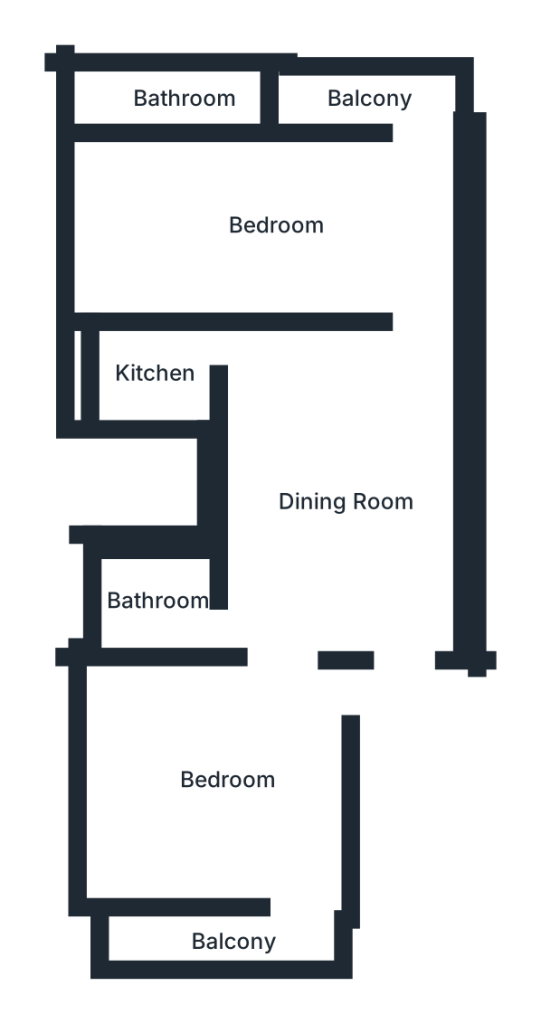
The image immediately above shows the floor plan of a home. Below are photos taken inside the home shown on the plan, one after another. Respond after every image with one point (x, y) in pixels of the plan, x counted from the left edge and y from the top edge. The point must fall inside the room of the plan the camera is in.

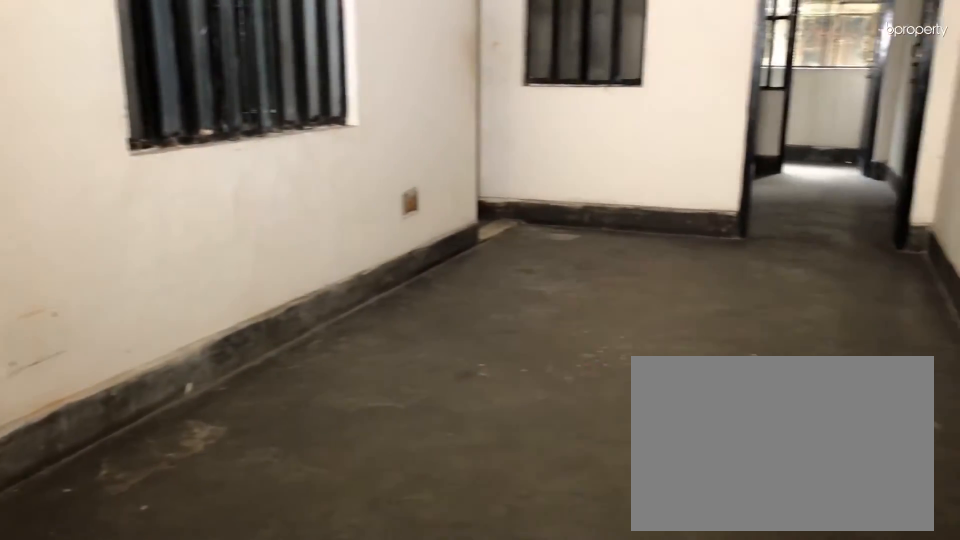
(343, 502)
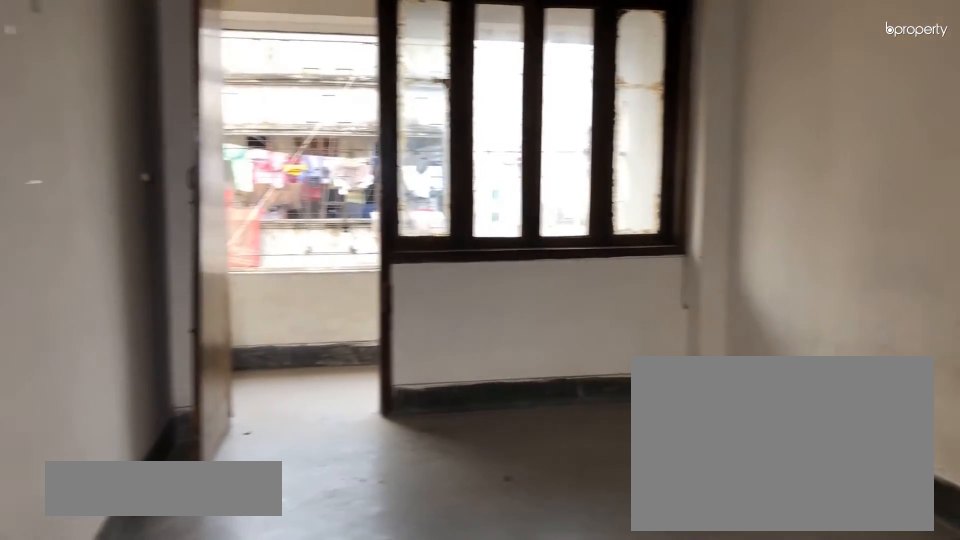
(234, 780)
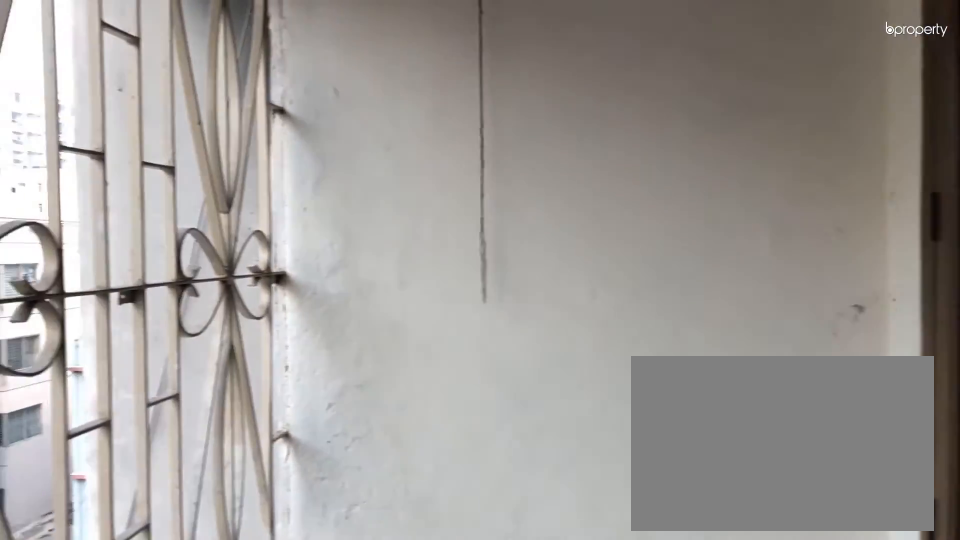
(232, 943)
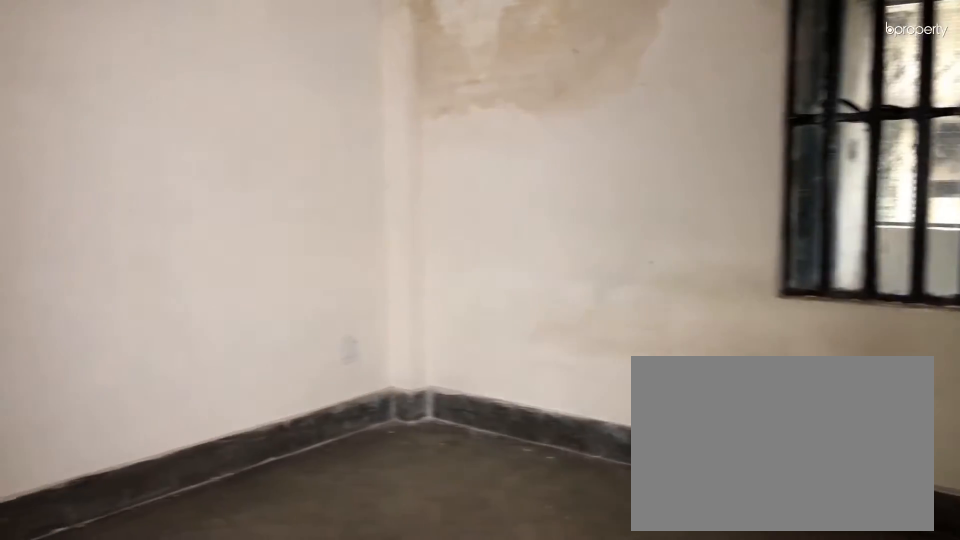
(273, 226)
